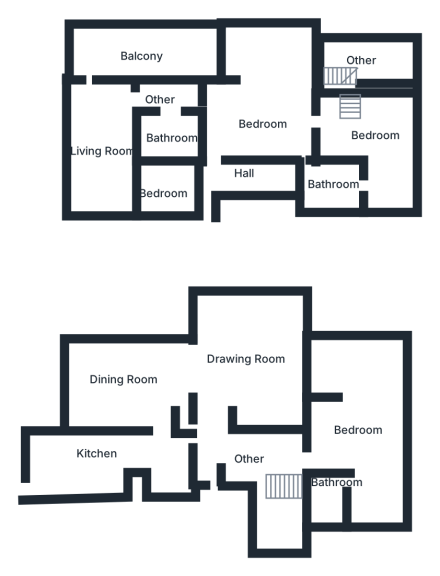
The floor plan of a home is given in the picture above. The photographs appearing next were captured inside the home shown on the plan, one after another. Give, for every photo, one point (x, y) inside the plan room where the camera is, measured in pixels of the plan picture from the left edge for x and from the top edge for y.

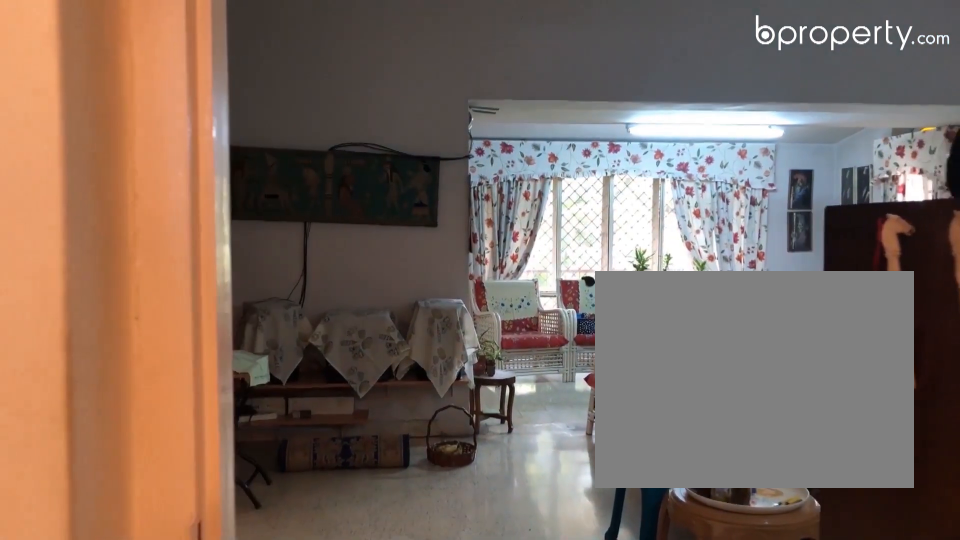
(275, 102)
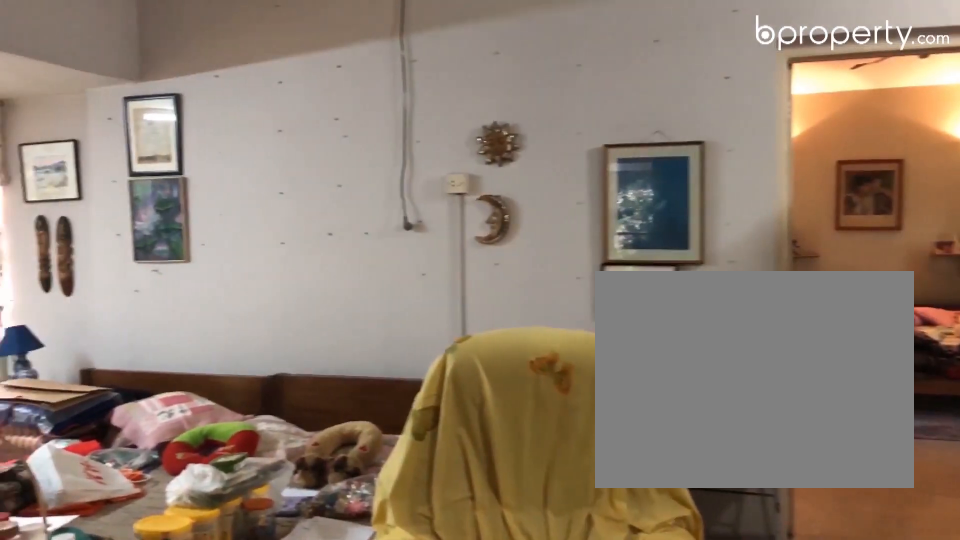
(276, 100)
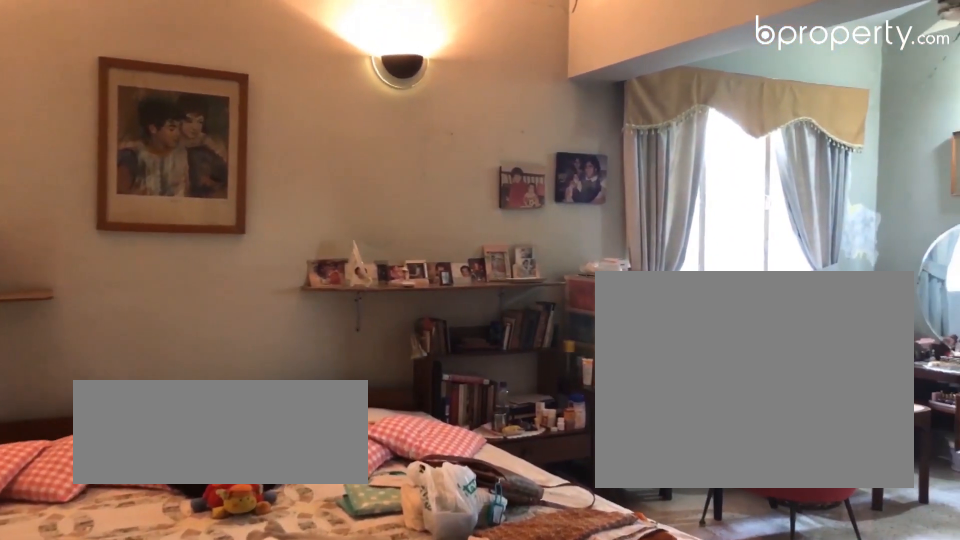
(342, 131)
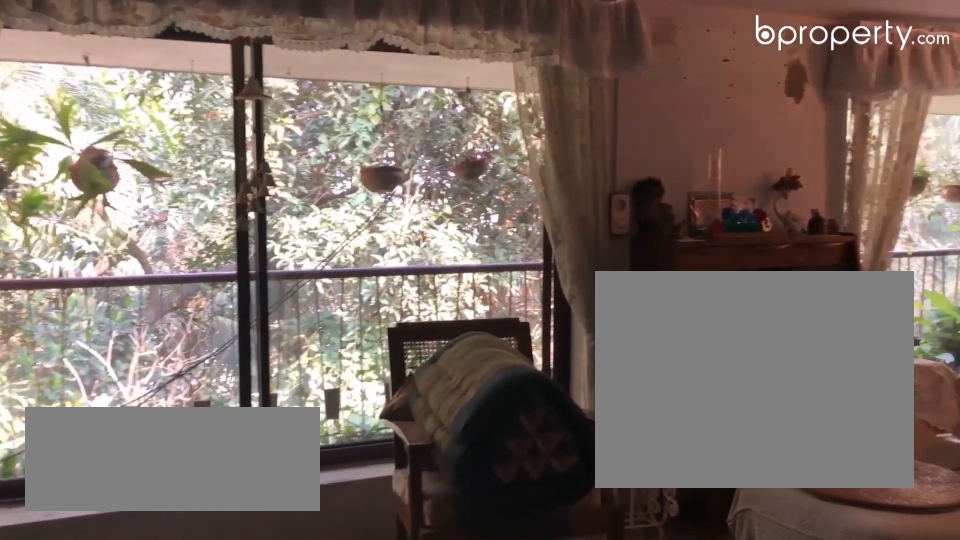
(105, 131)
